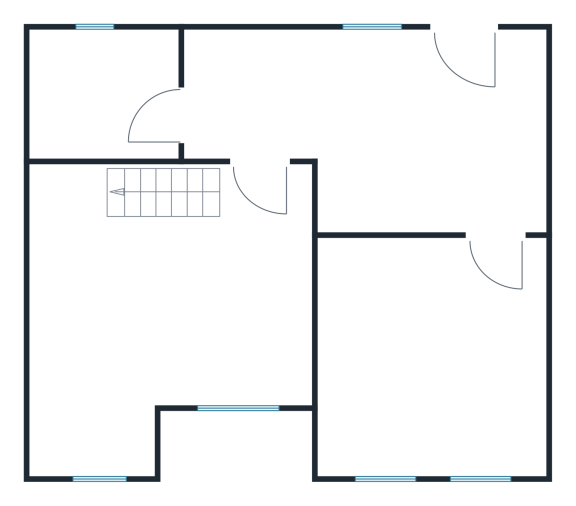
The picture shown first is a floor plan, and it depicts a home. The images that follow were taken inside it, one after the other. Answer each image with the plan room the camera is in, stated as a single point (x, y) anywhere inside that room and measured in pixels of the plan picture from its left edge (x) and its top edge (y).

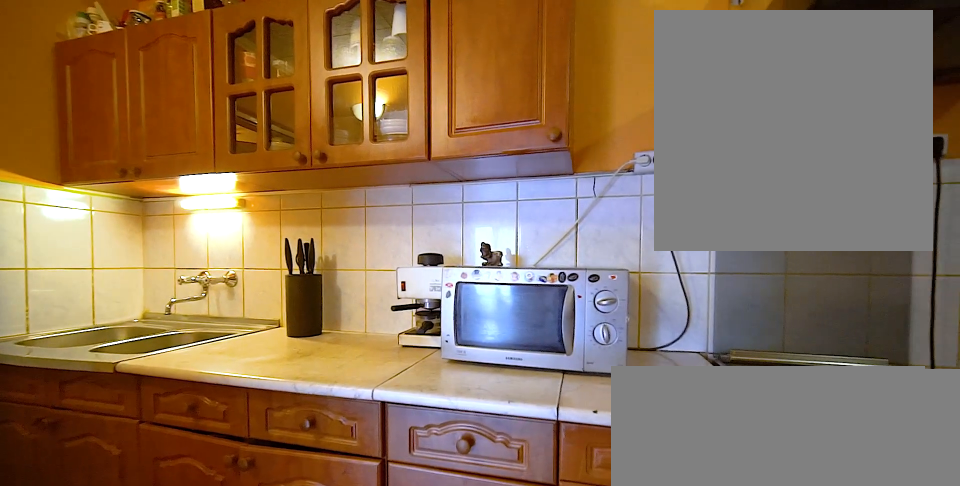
(392, 130)
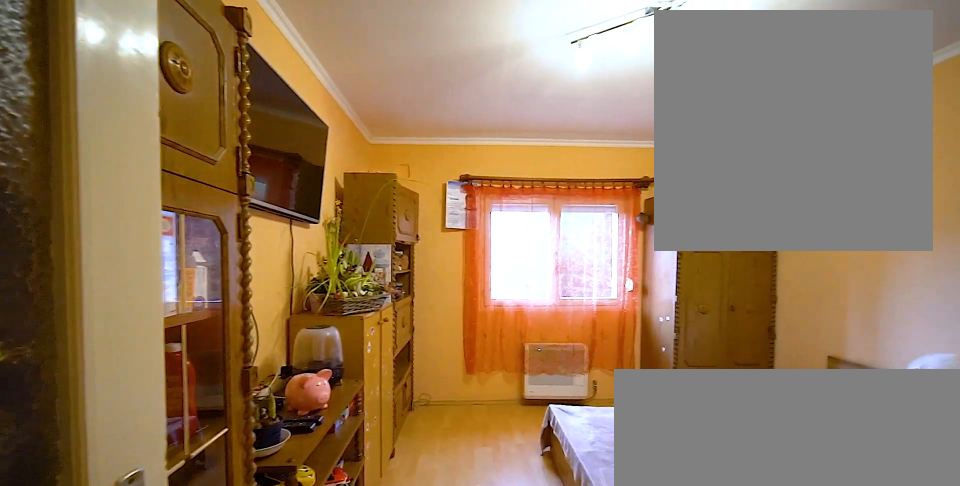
(437, 358)
